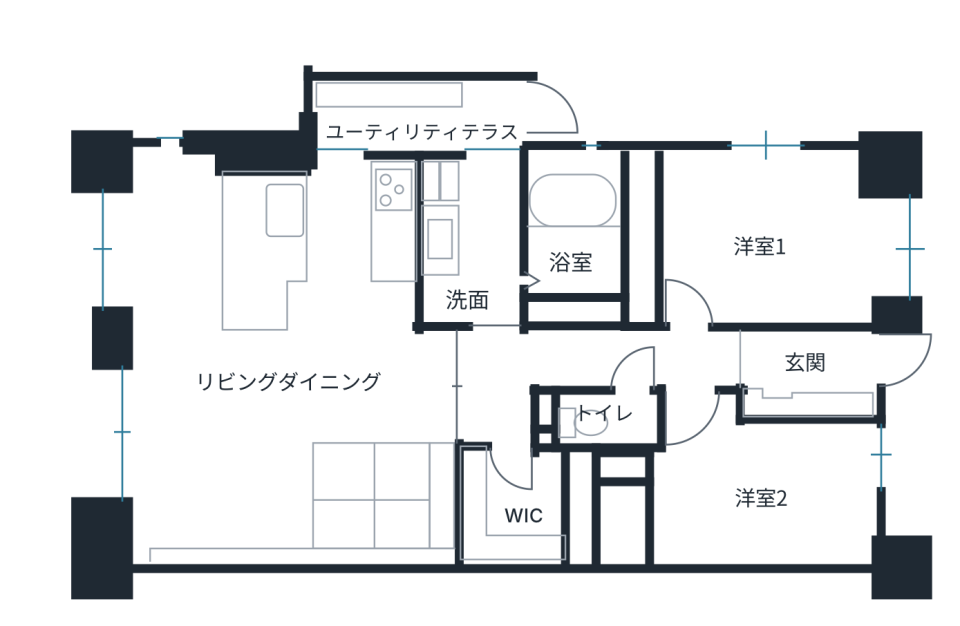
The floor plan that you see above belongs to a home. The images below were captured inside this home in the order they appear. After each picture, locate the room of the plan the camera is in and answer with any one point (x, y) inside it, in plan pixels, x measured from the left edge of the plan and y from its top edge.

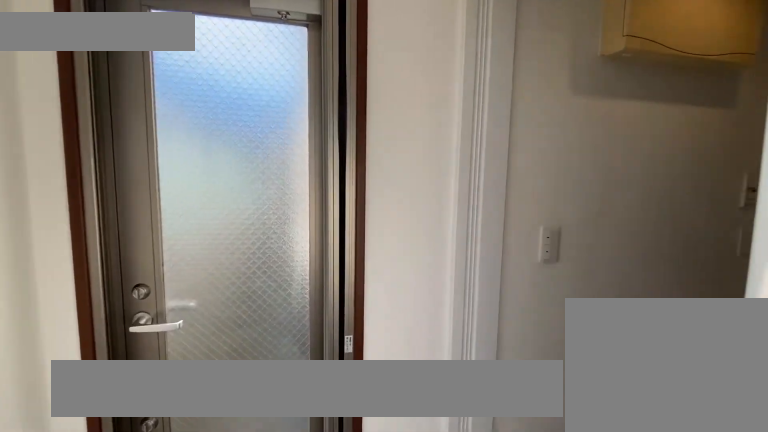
(481, 131)
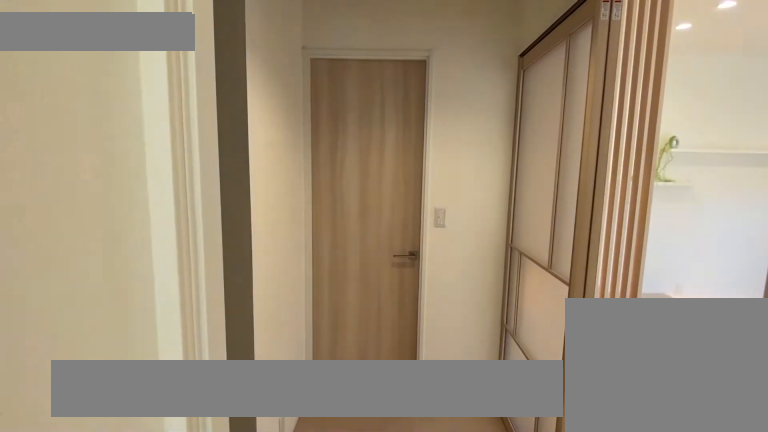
(481, 284)
